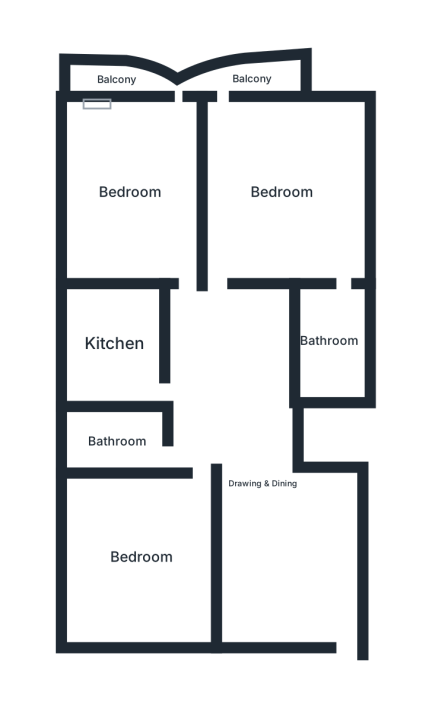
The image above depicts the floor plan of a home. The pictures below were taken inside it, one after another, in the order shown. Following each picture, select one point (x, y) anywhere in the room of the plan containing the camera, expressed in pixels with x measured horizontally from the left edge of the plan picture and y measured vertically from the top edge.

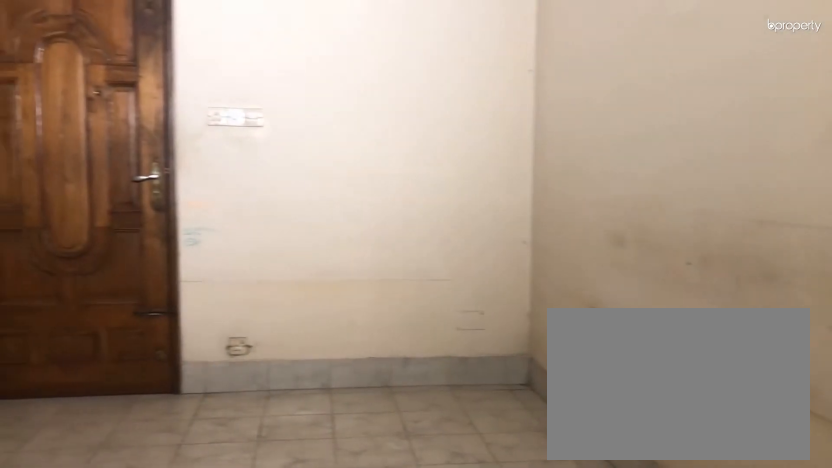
(265, 483)
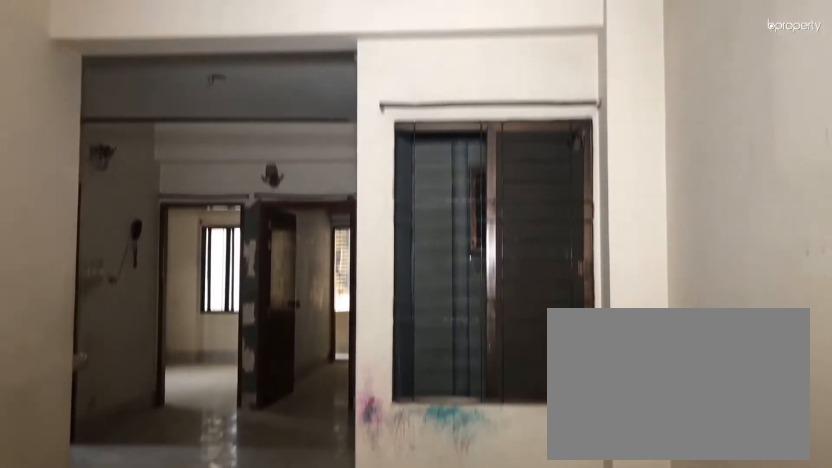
(265, 483)
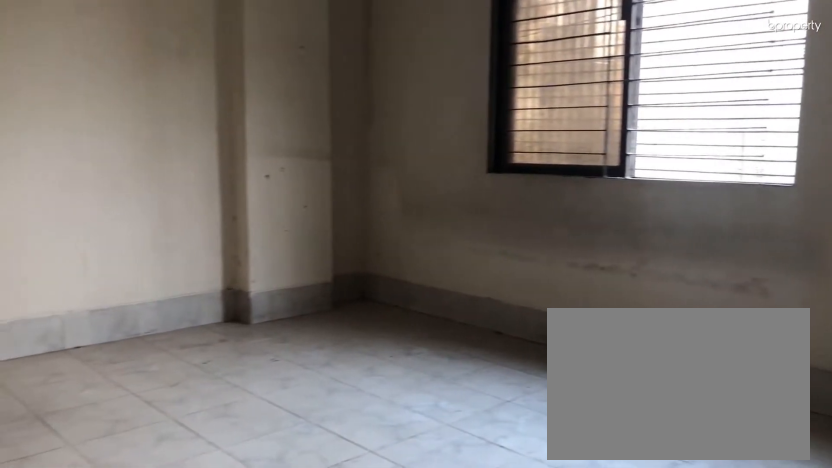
(141, 557)
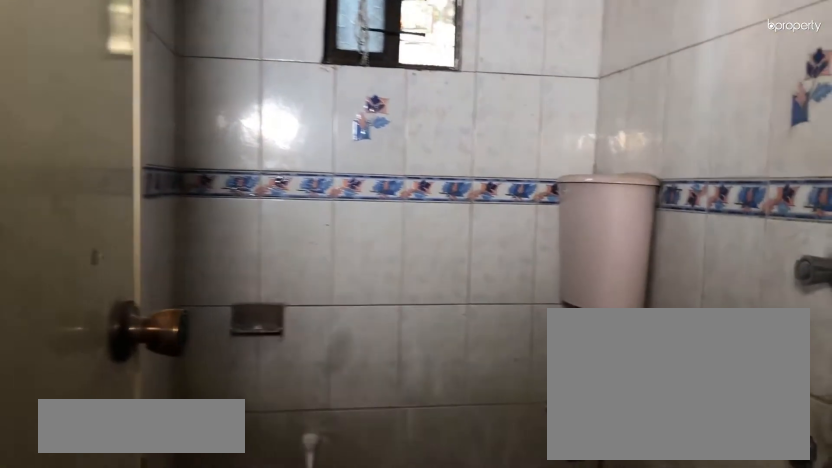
(117, 438)
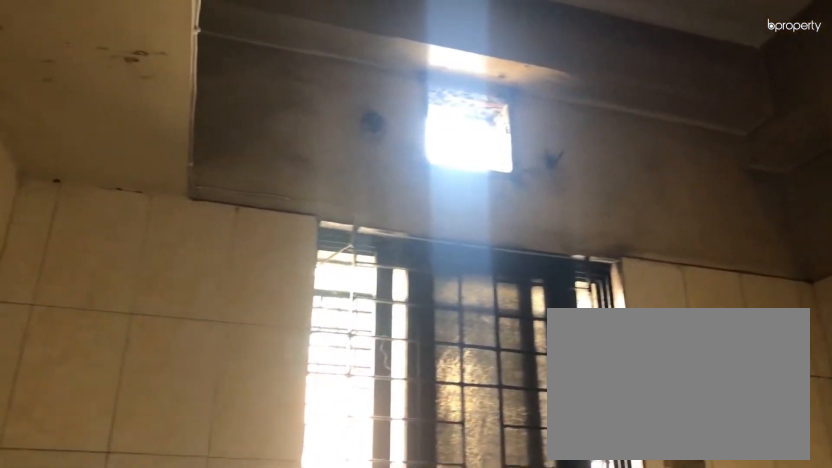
(114, 342)
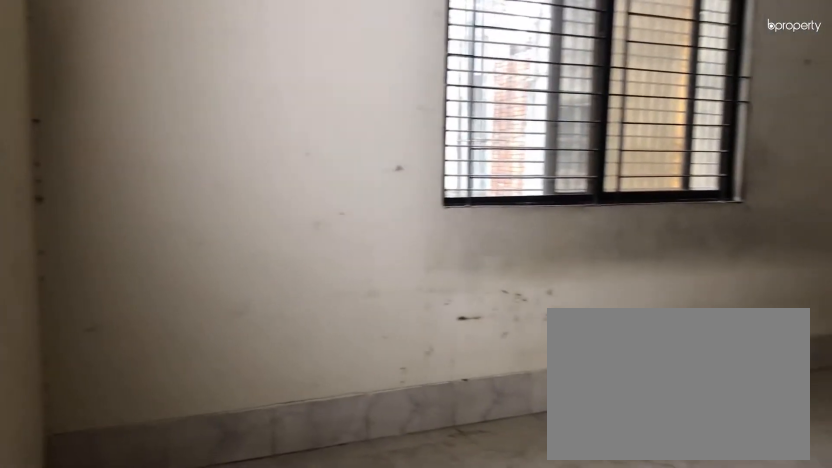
(130, 189)
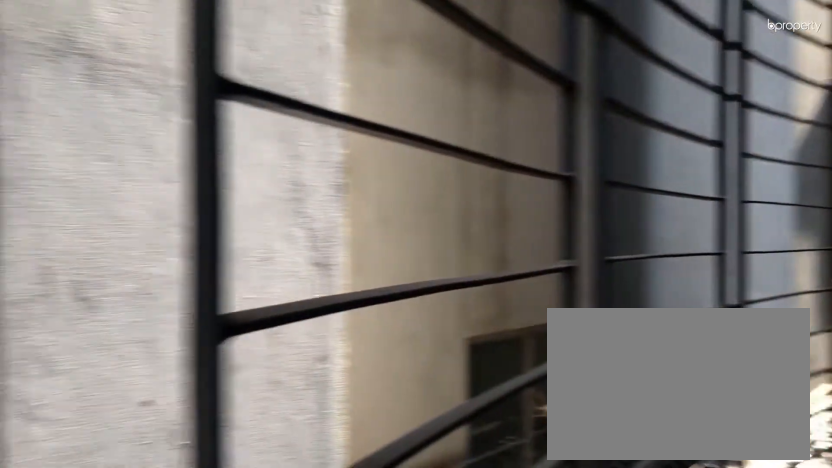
(114, 81)
